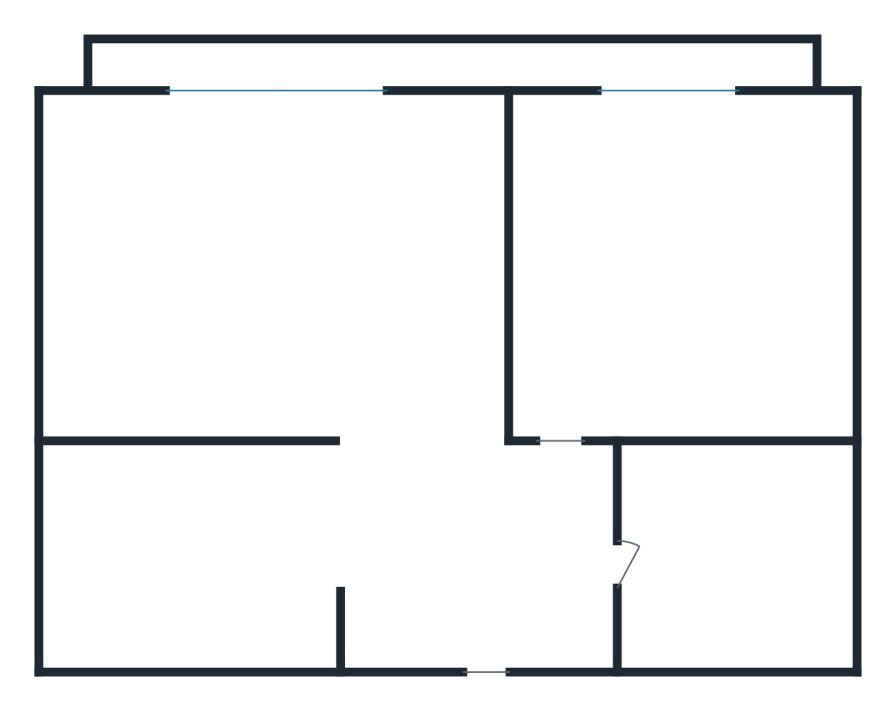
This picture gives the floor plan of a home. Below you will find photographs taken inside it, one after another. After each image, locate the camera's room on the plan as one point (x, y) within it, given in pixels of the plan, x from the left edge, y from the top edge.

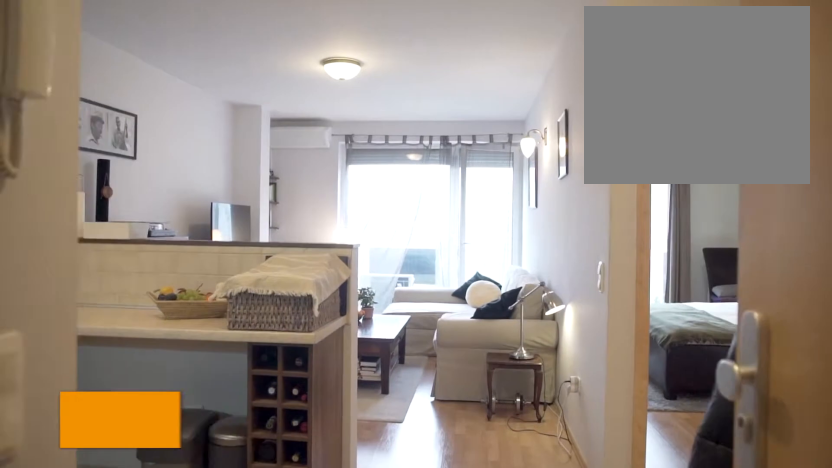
(446, 560)
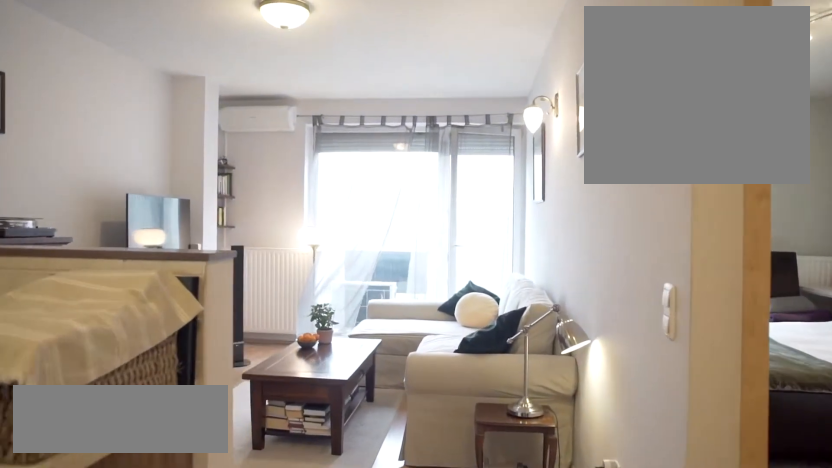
(433, 518)
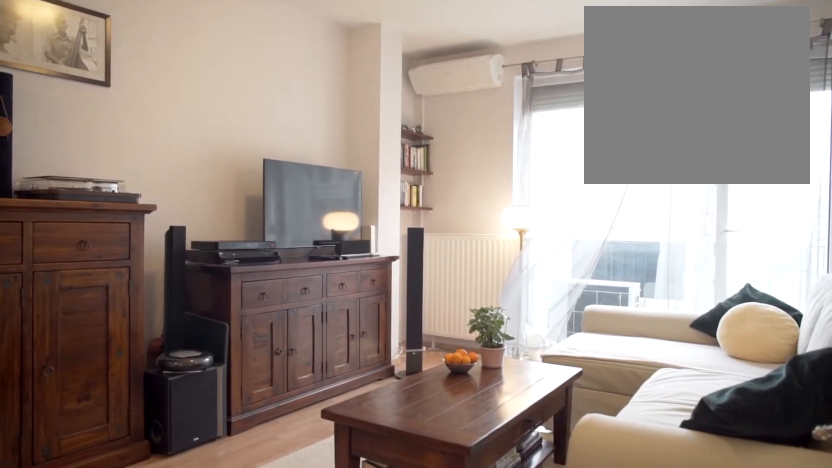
(401, 425)
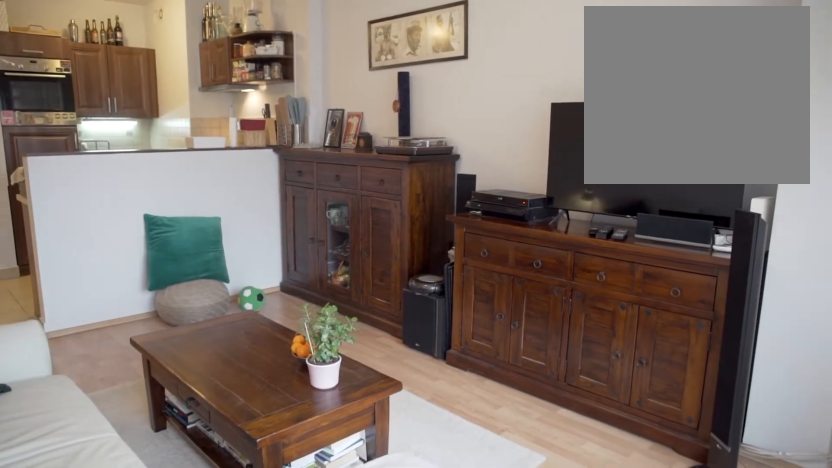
(445, 163)
